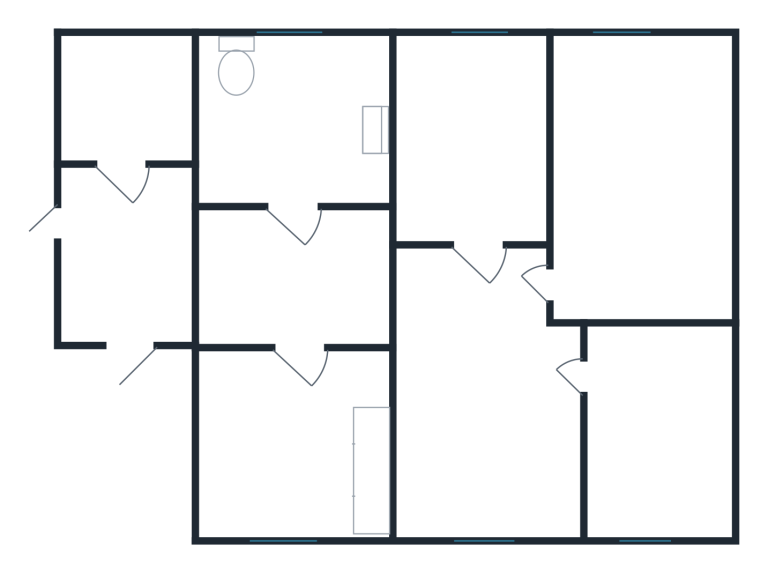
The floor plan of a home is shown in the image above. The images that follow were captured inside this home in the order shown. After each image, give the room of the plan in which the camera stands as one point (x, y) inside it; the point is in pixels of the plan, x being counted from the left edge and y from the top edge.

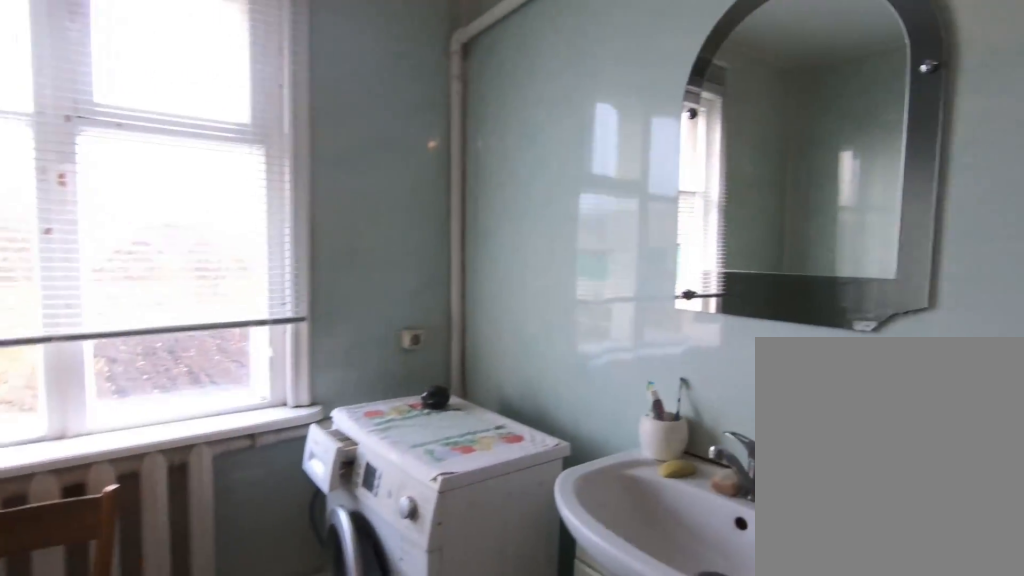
(296, 191)
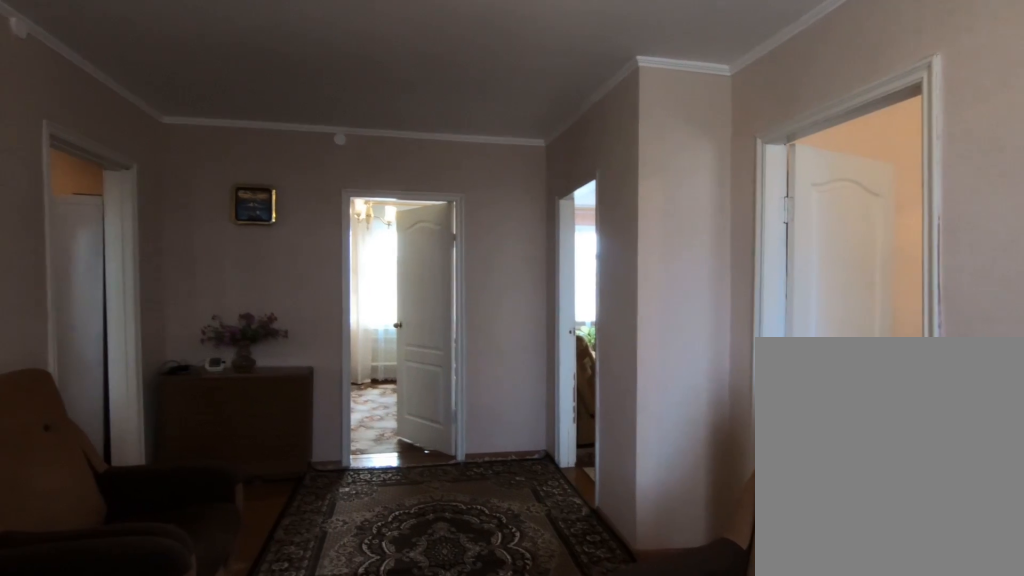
(482, 516)
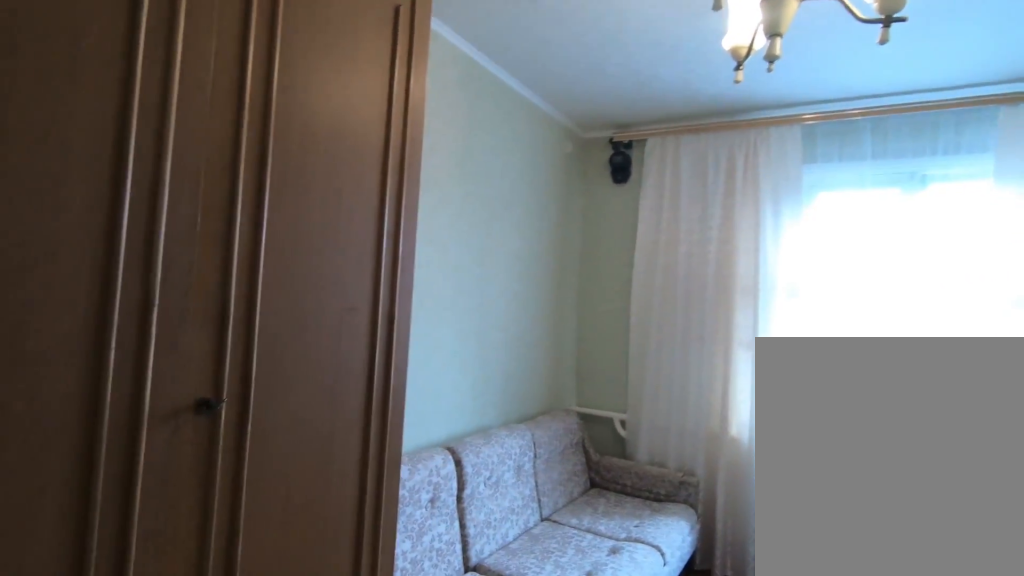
(479, 217)
